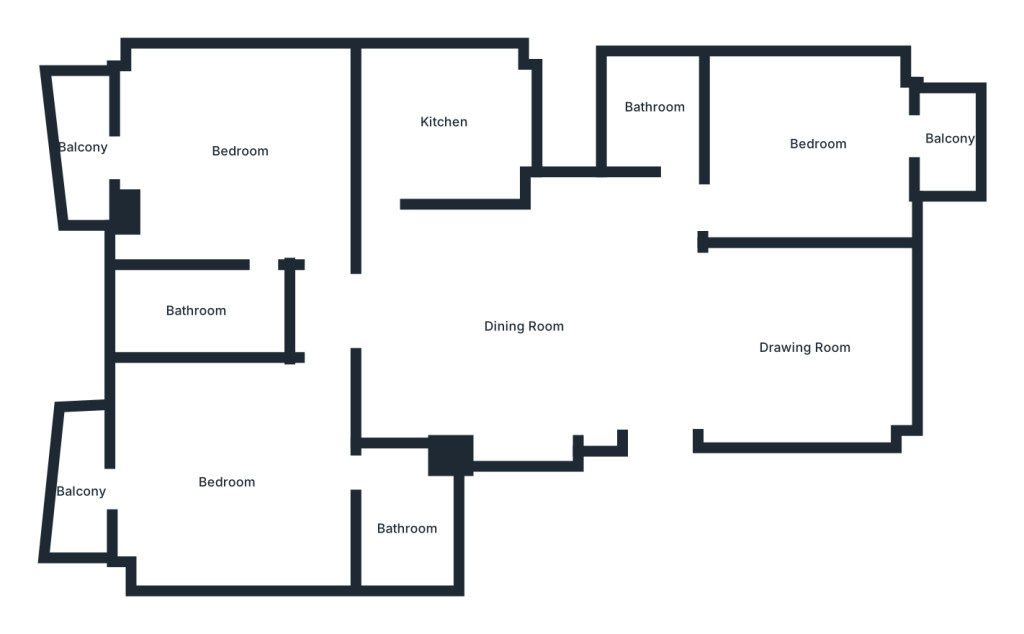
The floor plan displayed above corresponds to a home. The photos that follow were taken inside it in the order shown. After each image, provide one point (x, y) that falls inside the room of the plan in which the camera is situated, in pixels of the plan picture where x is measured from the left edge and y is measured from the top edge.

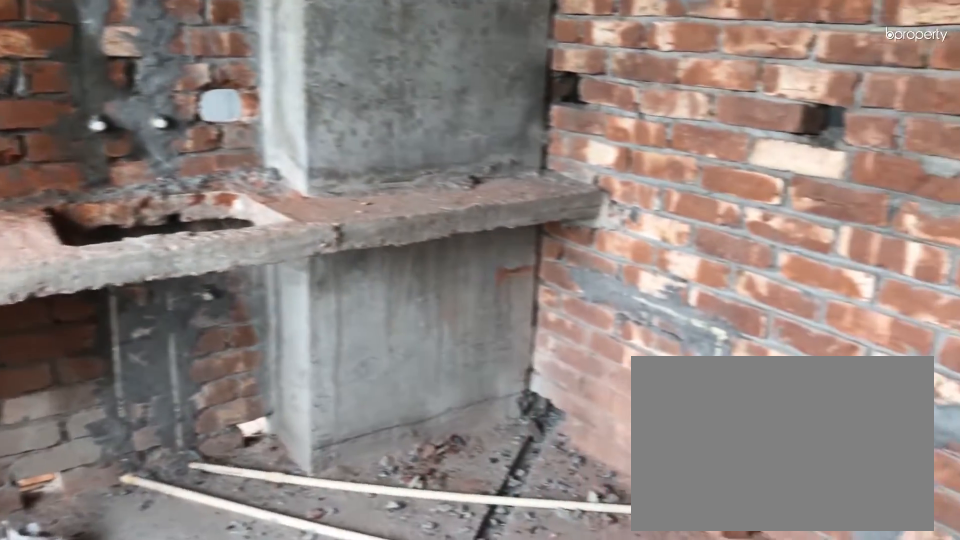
(446, 123)
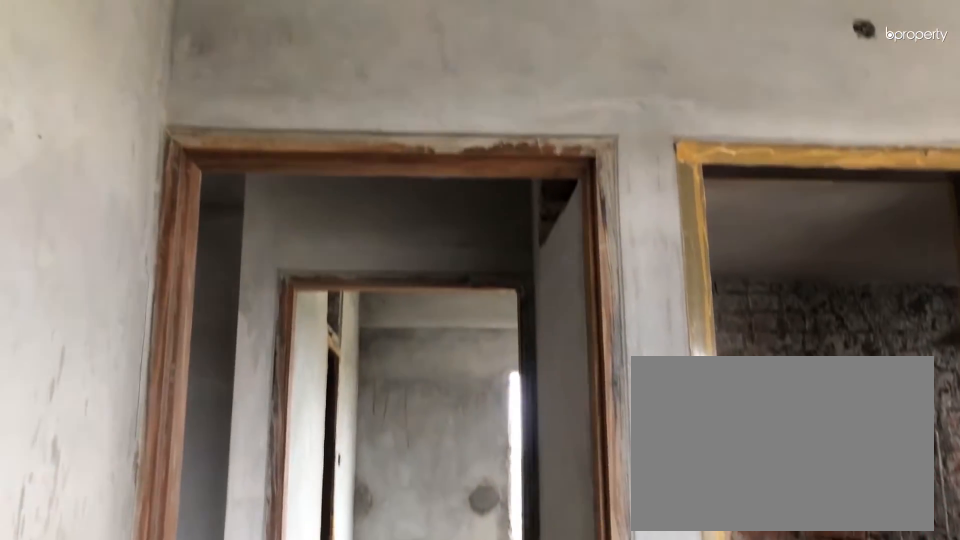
(228, 153)
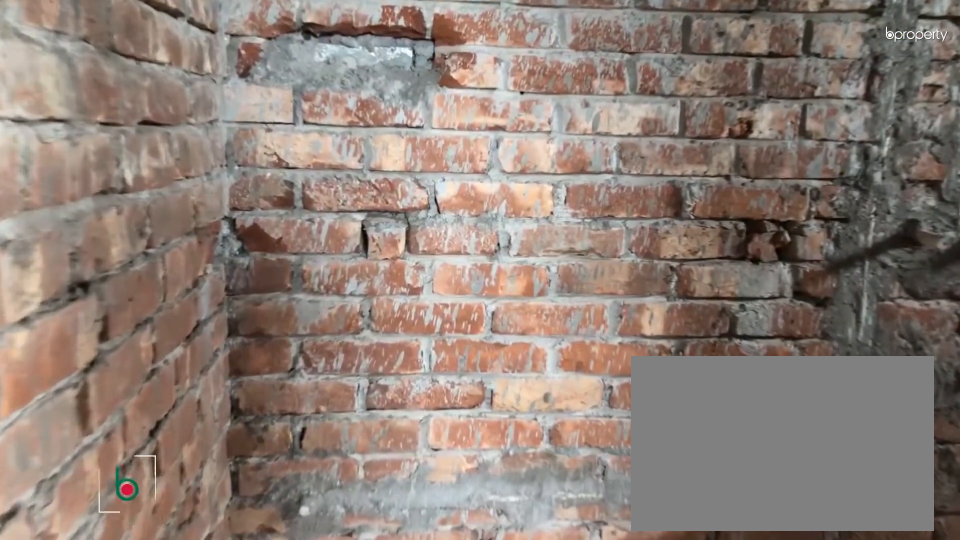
(196, 313)
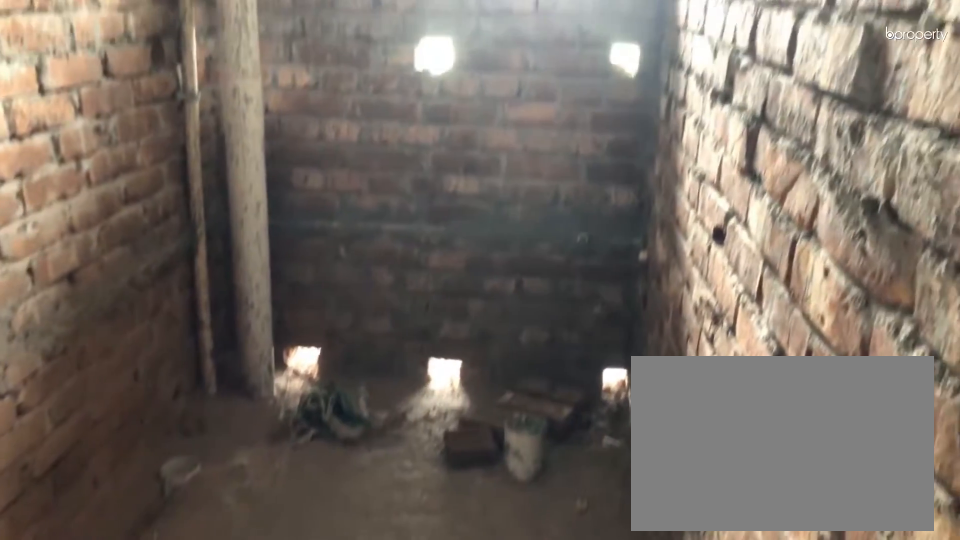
(196, 313)
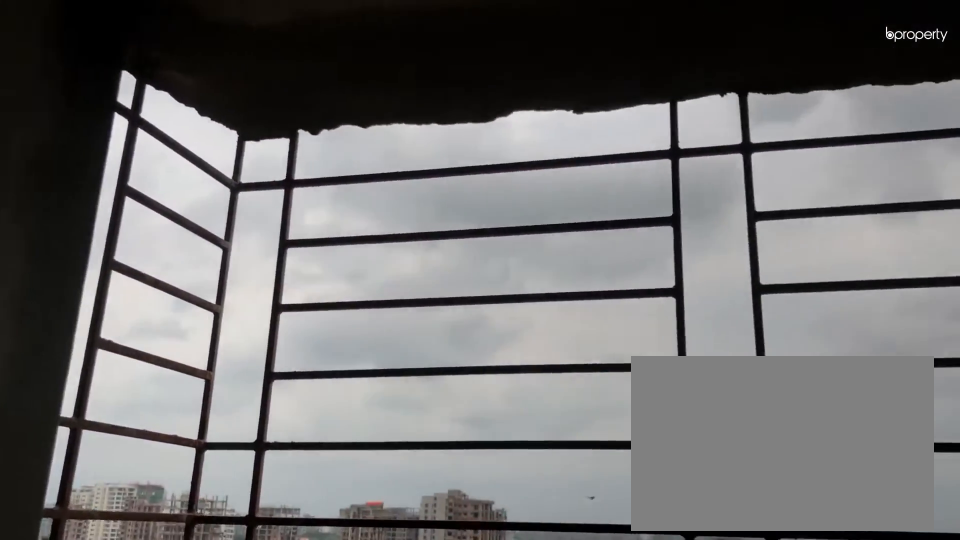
(81, 147)
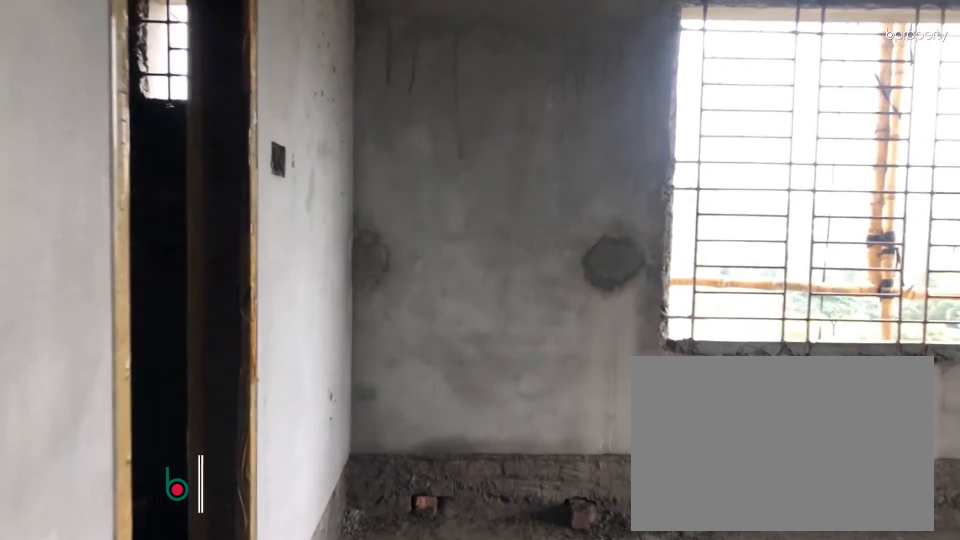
(232, 481)
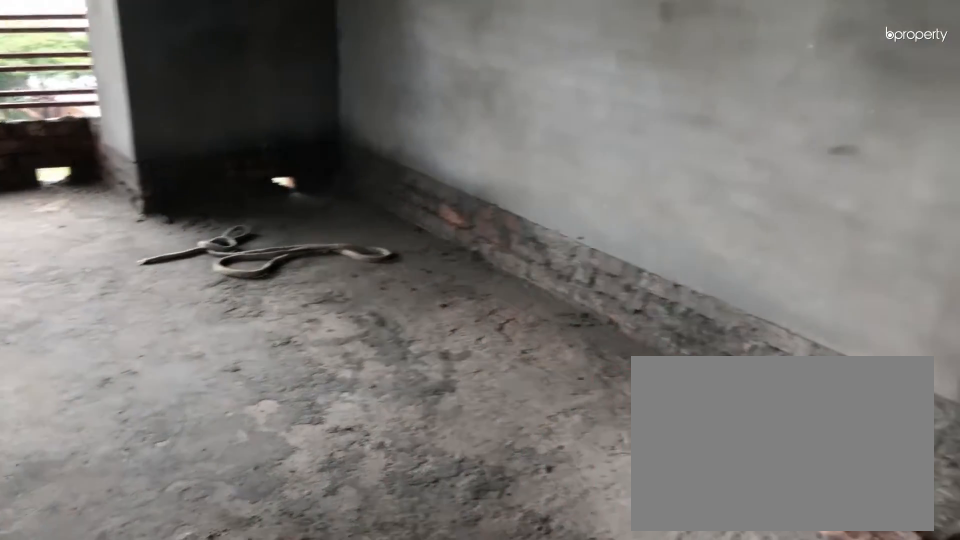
(232, 481)
